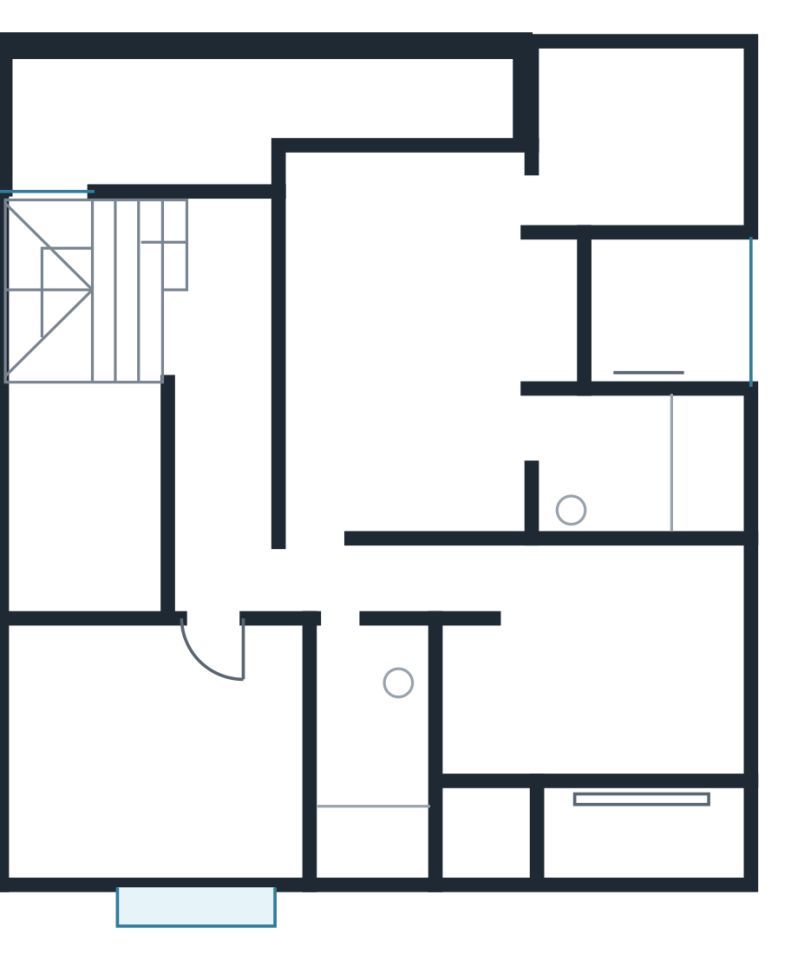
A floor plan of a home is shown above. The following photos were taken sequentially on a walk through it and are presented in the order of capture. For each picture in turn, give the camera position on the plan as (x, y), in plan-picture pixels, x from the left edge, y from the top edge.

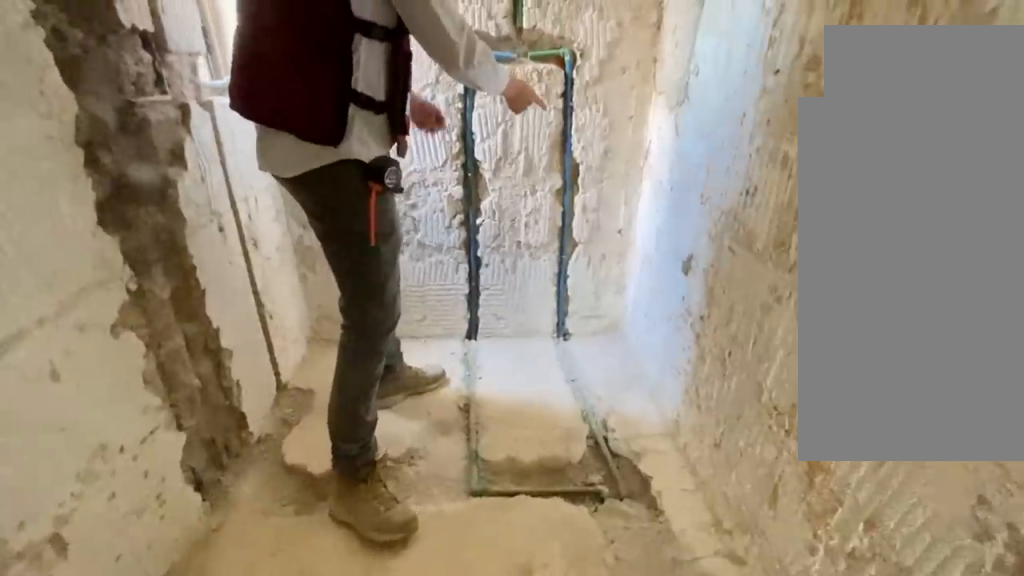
(350, 659)
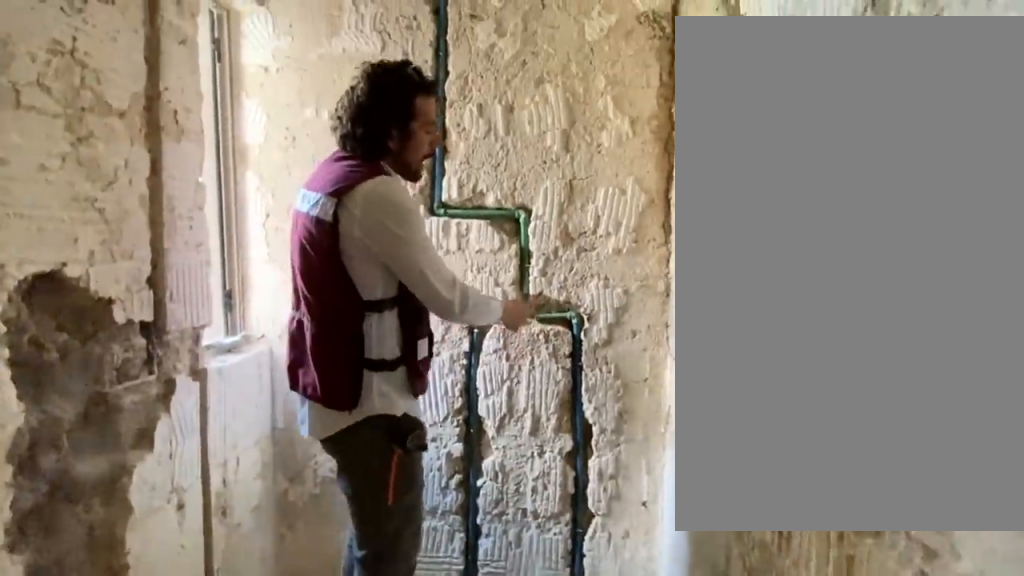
(357, 664)
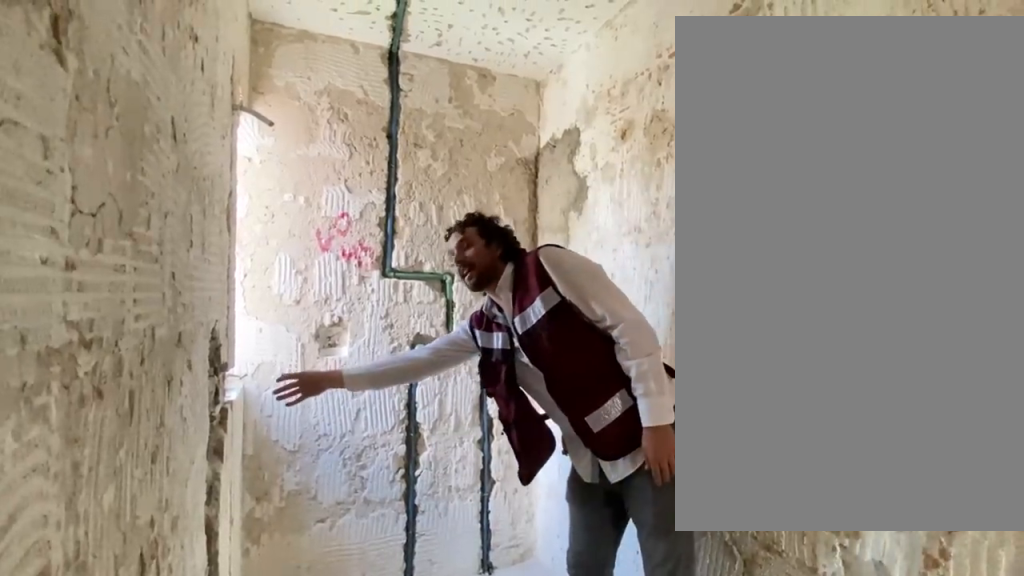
(352, 656)
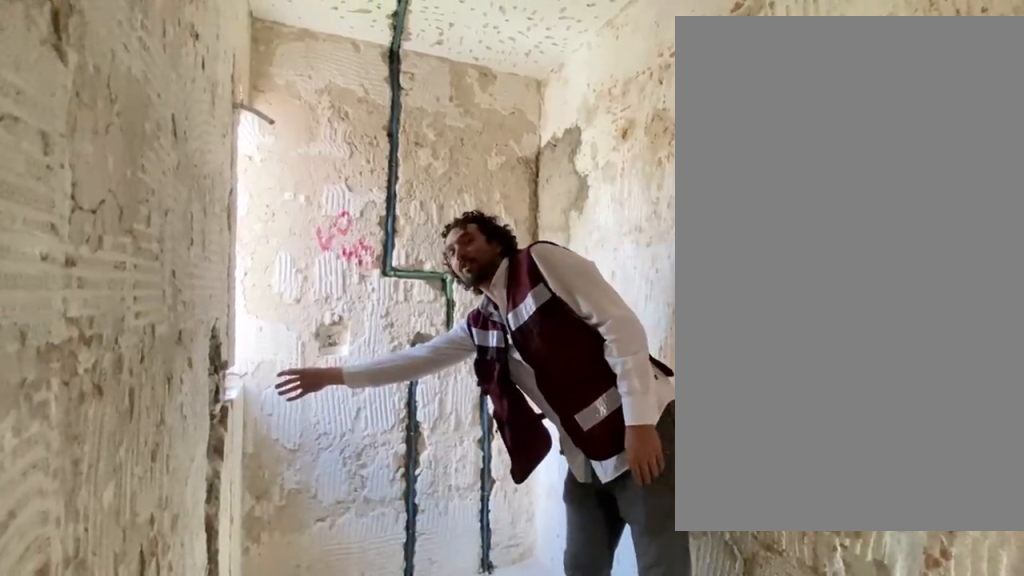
(352, 656)
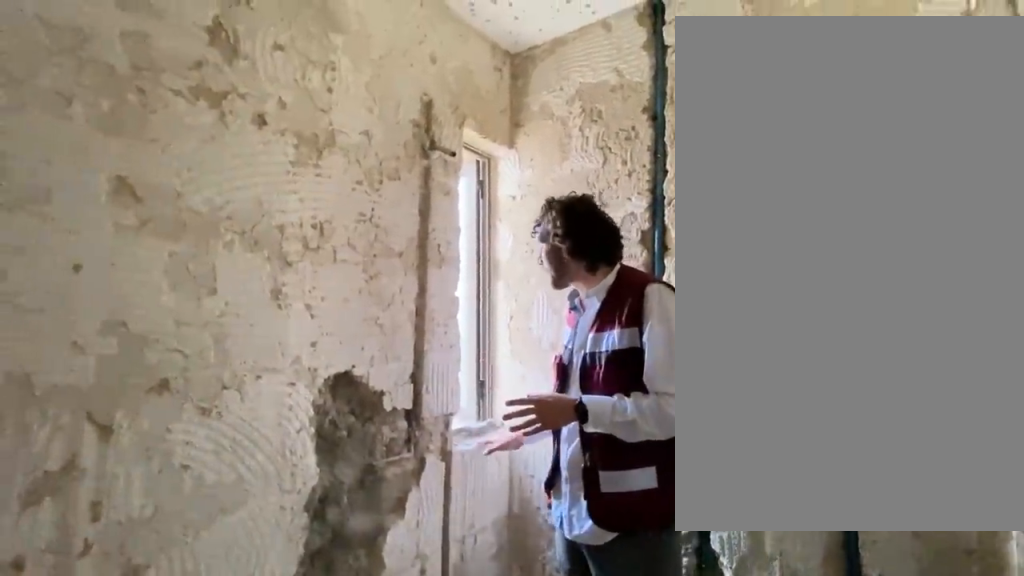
(358, 755)
